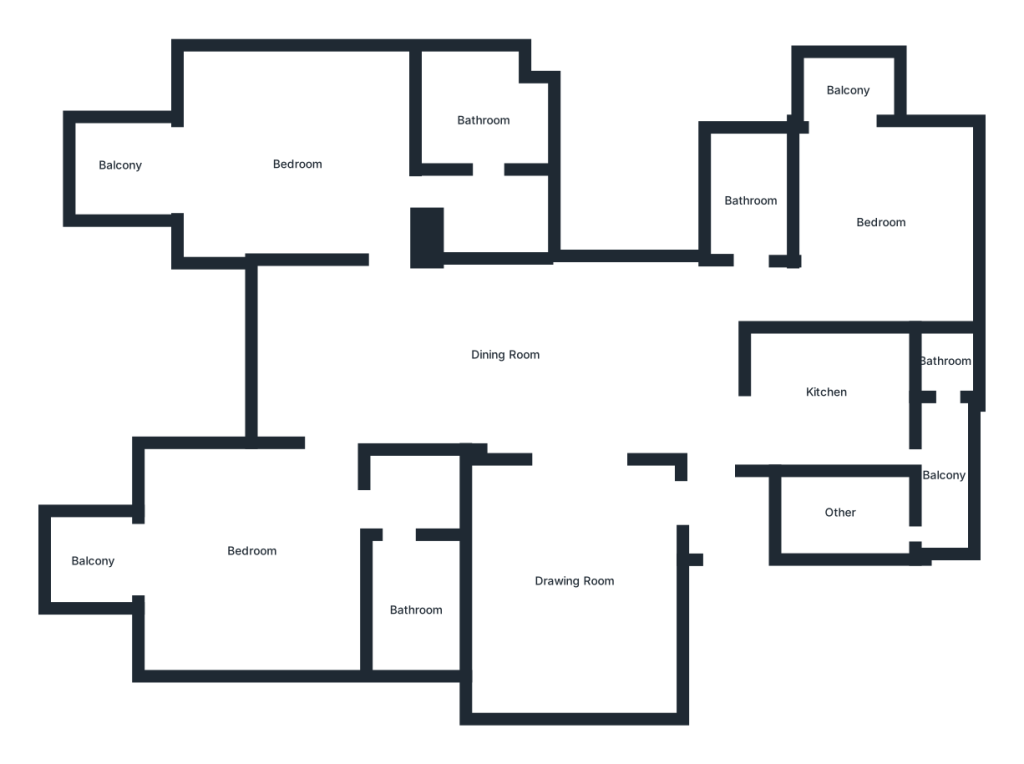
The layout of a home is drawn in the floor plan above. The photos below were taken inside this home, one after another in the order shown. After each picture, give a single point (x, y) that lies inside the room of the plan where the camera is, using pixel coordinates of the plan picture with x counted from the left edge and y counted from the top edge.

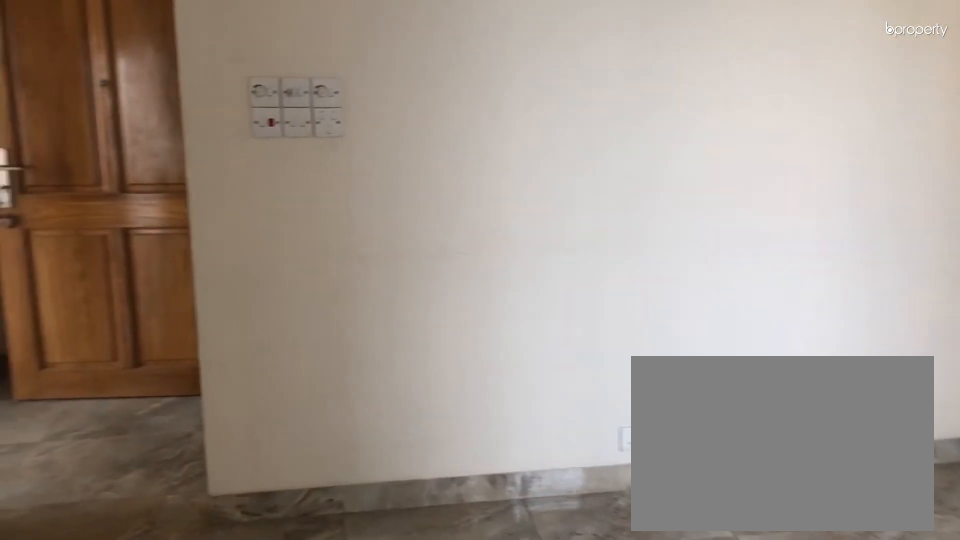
(571, 584)
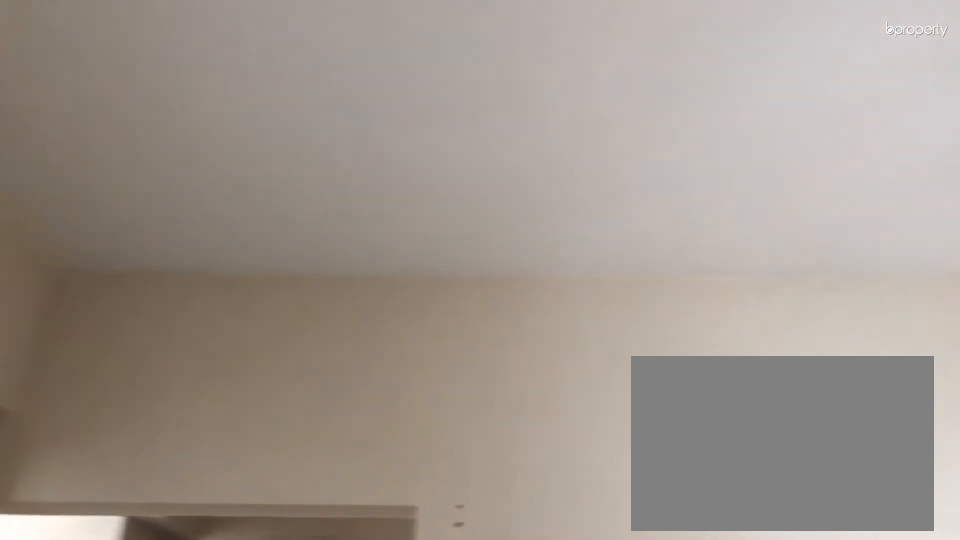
(571, 584)
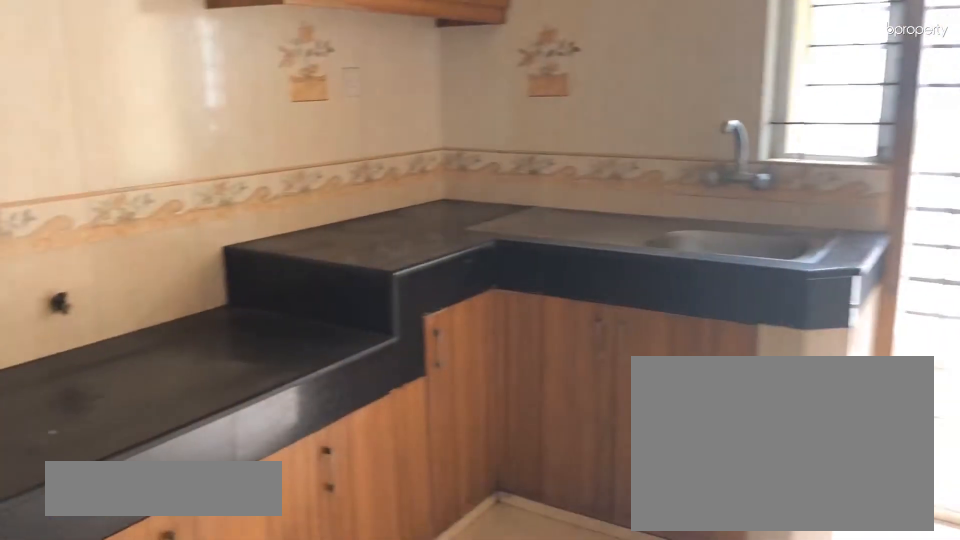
(824, 392)
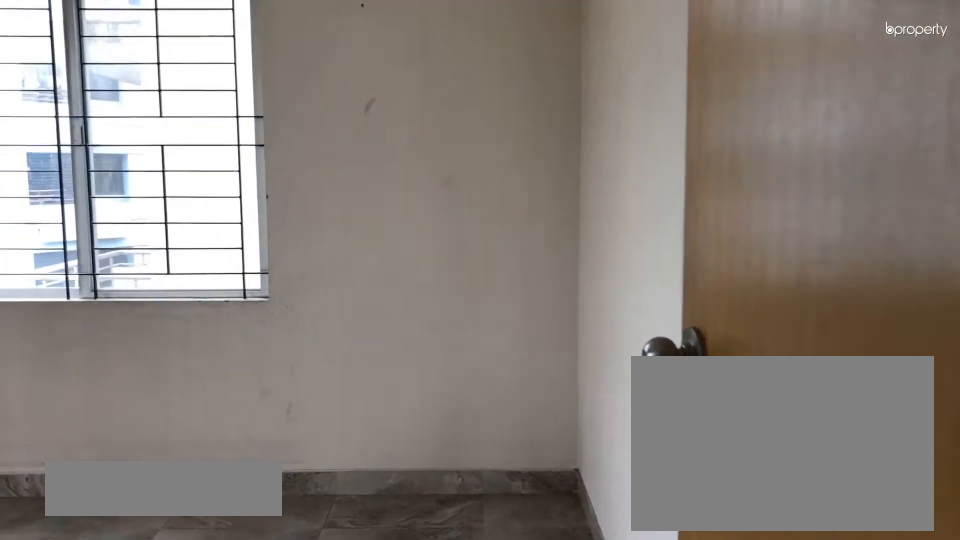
(880, 219)
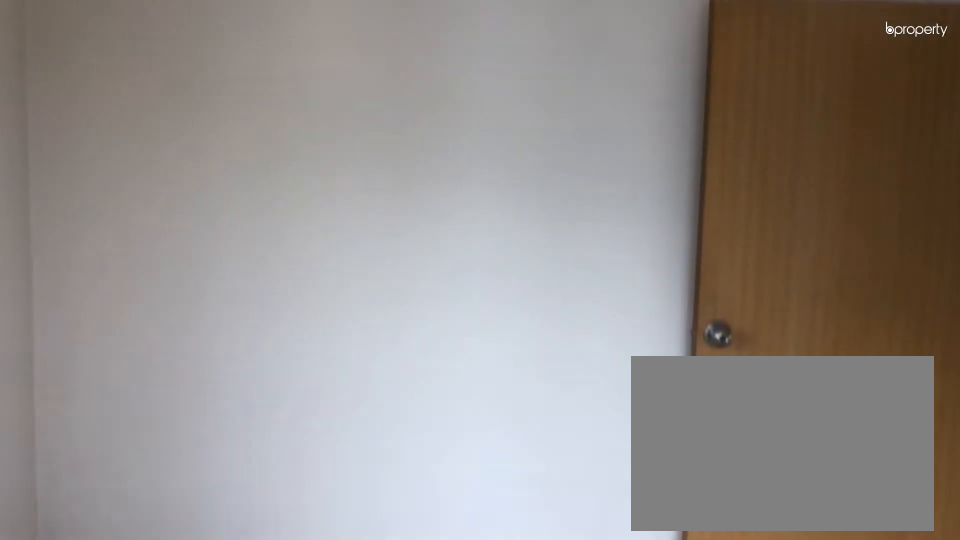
(880, 219)
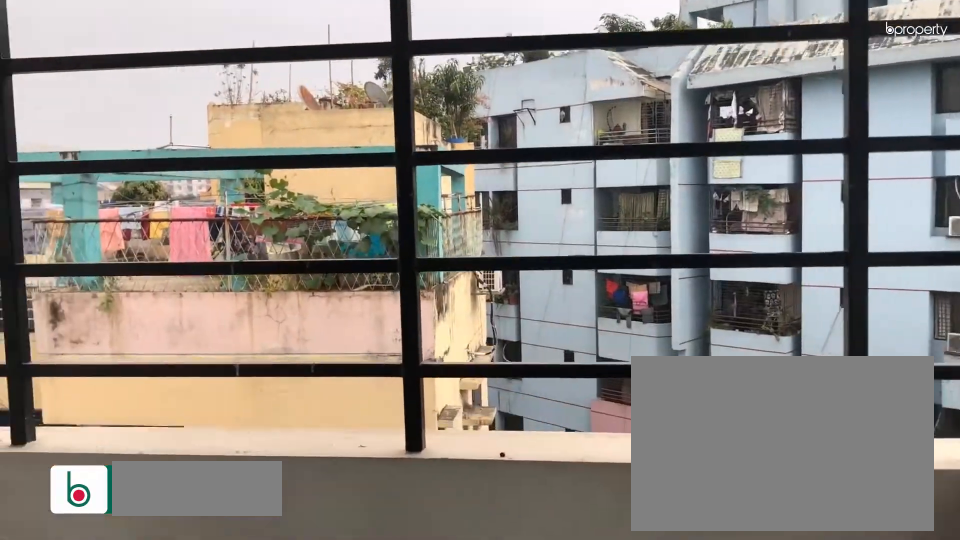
(847, 89)
